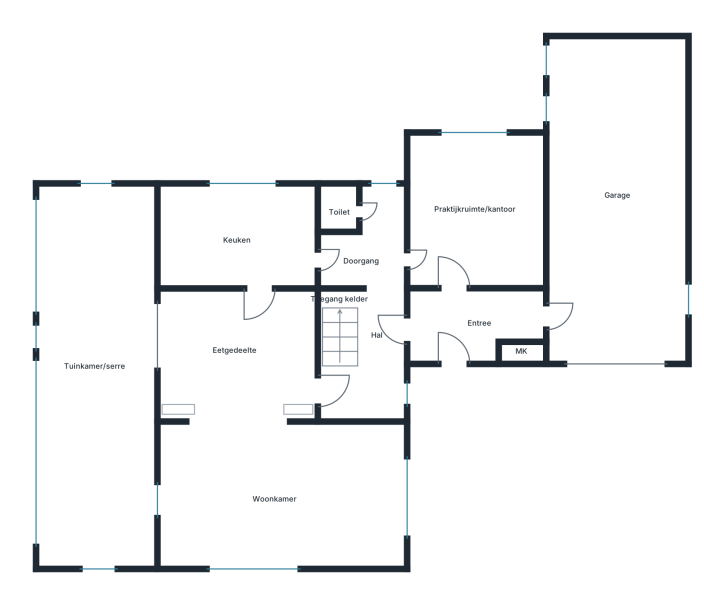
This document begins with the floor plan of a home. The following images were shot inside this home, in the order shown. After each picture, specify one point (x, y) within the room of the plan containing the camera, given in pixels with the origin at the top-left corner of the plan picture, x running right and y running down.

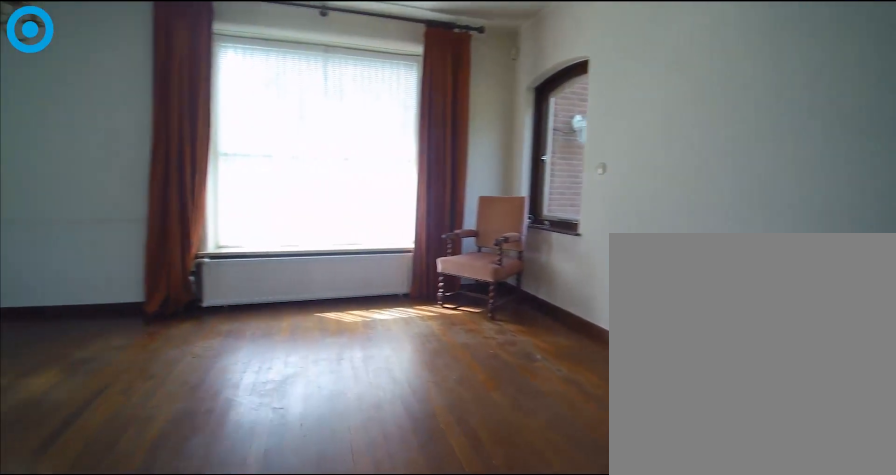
(276, 440)
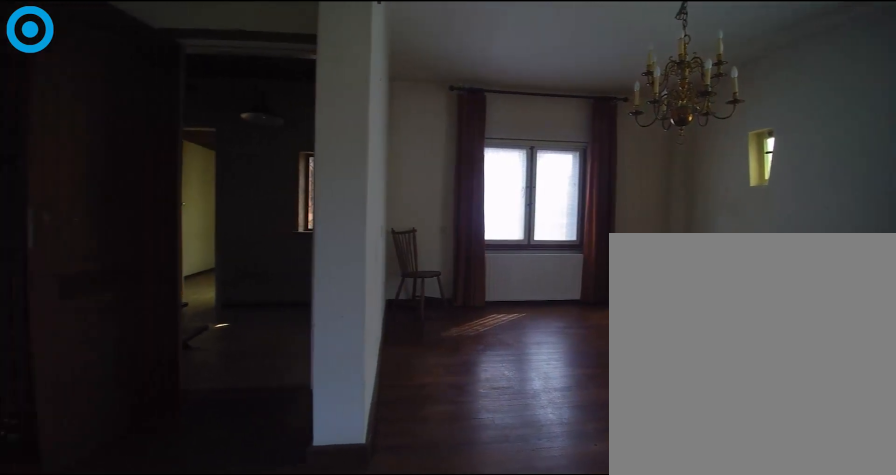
(276, 440)
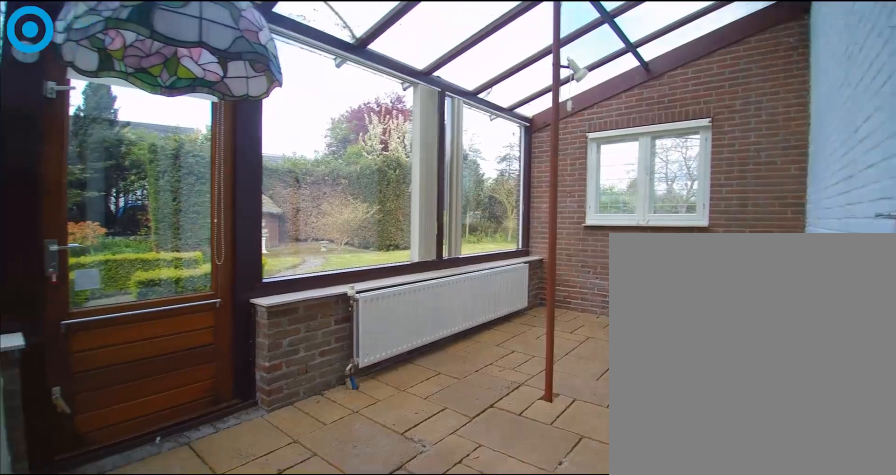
(95, 377)
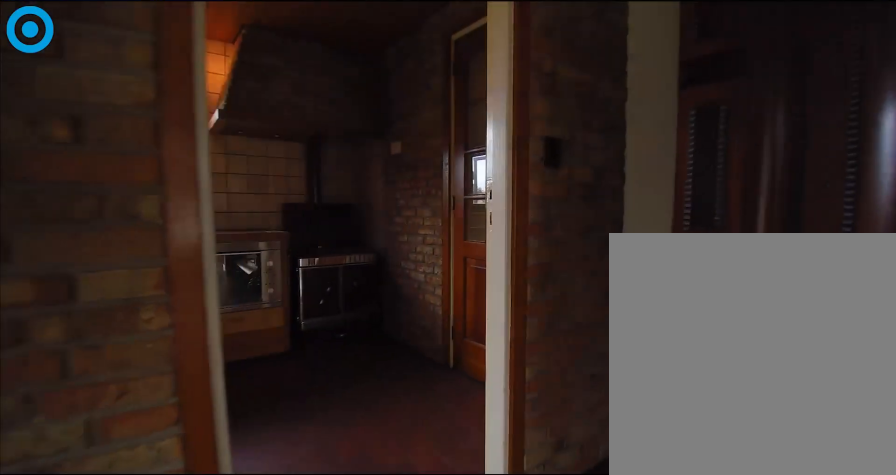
(276, 440)
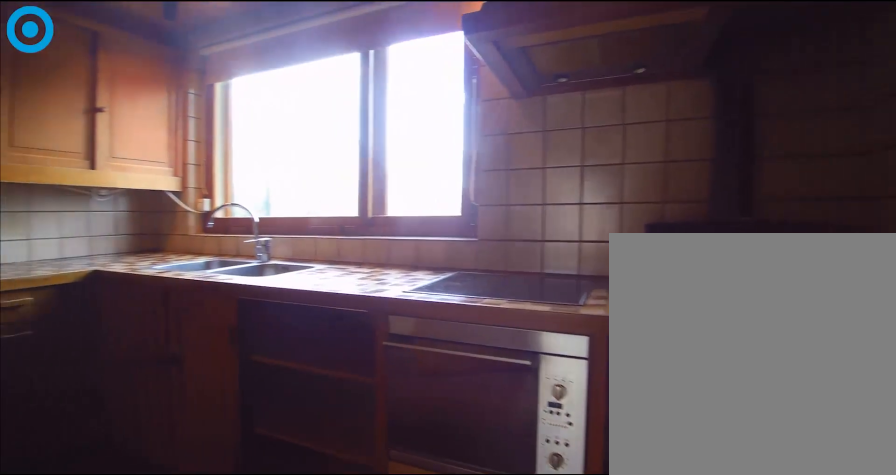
(239, 238)
